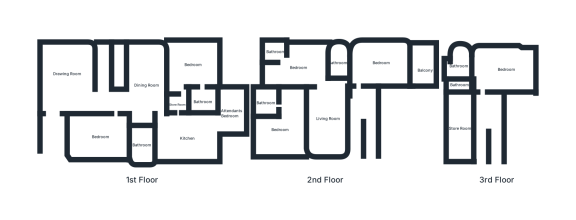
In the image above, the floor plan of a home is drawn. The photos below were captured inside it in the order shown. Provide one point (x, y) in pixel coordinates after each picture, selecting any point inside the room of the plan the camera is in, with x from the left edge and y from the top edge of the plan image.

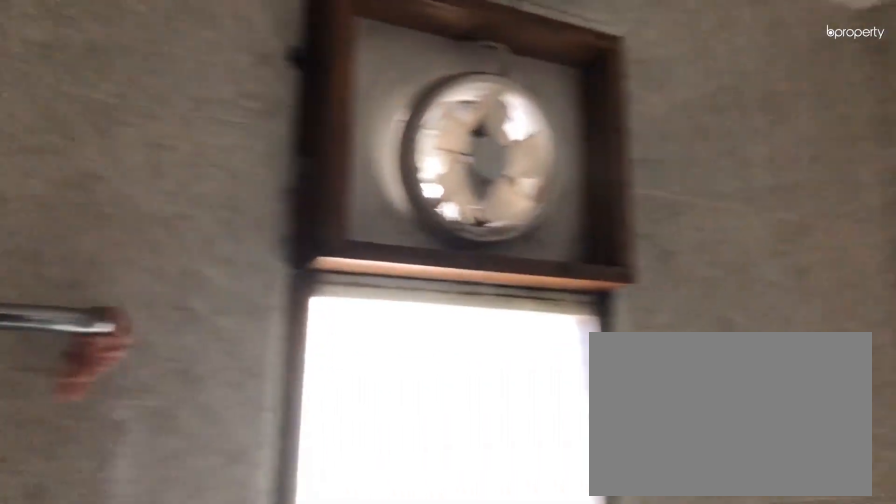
(274, 51)
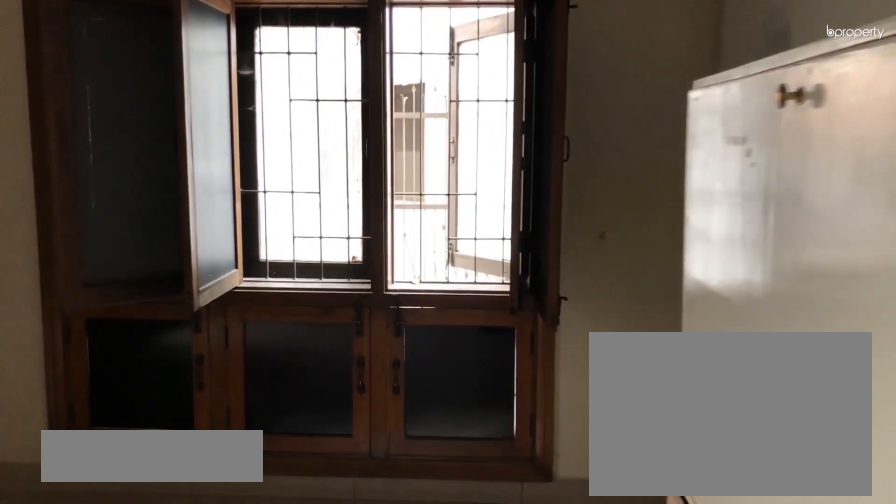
(279, 130)
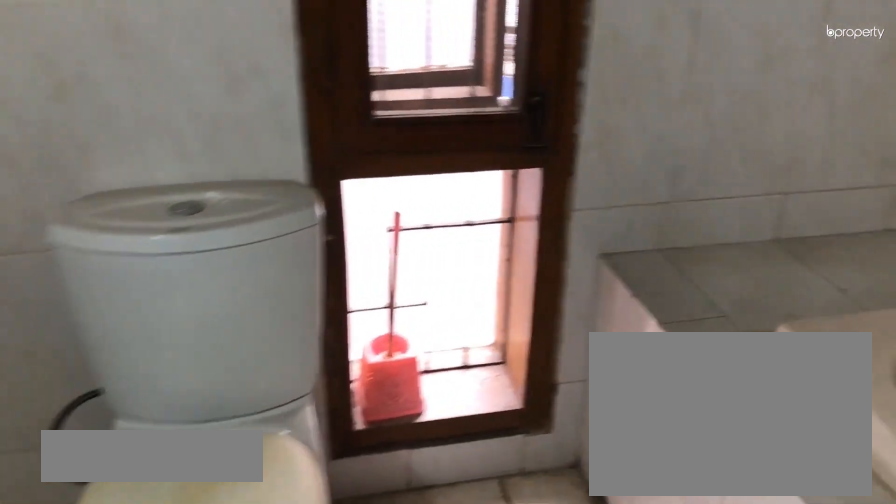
(264, 103)
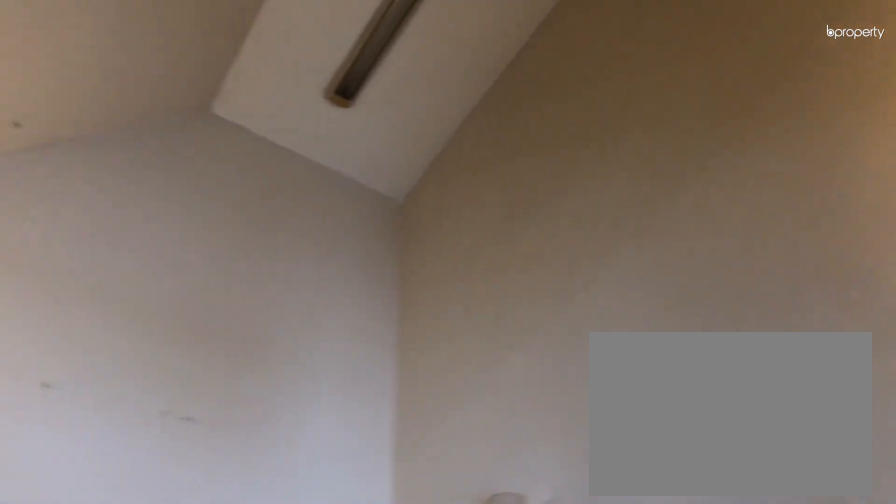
(505, 69)
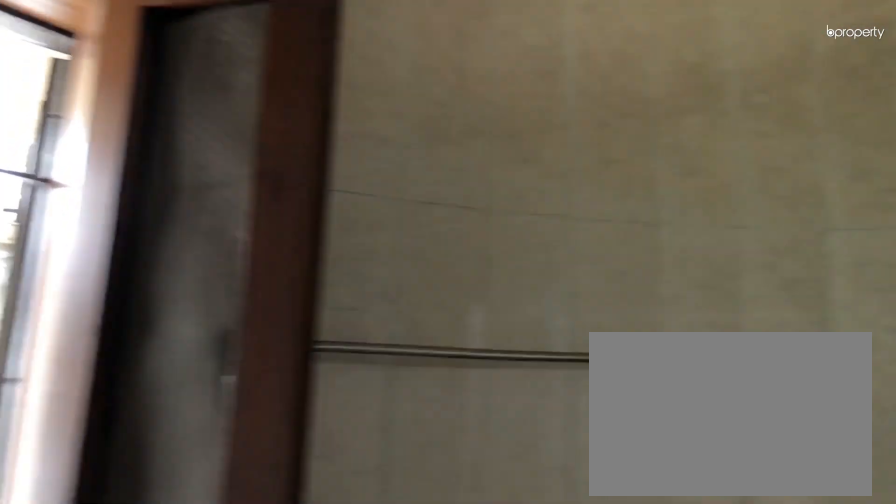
(457, 66)
